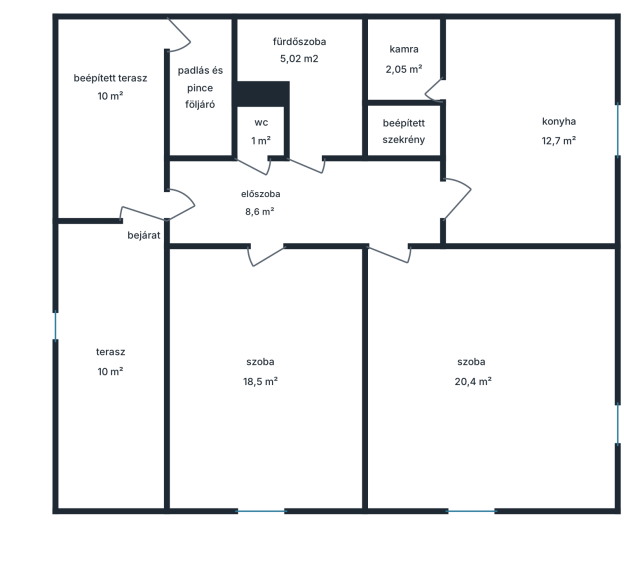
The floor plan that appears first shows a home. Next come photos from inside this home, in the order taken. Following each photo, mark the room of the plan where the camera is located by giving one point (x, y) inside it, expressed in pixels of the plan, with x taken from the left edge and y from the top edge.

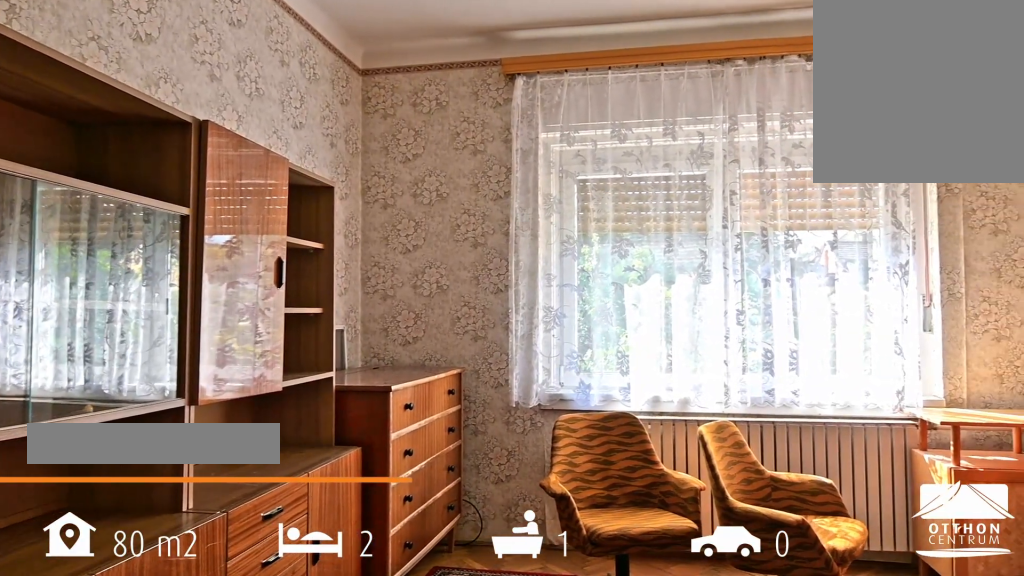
(268, 346)
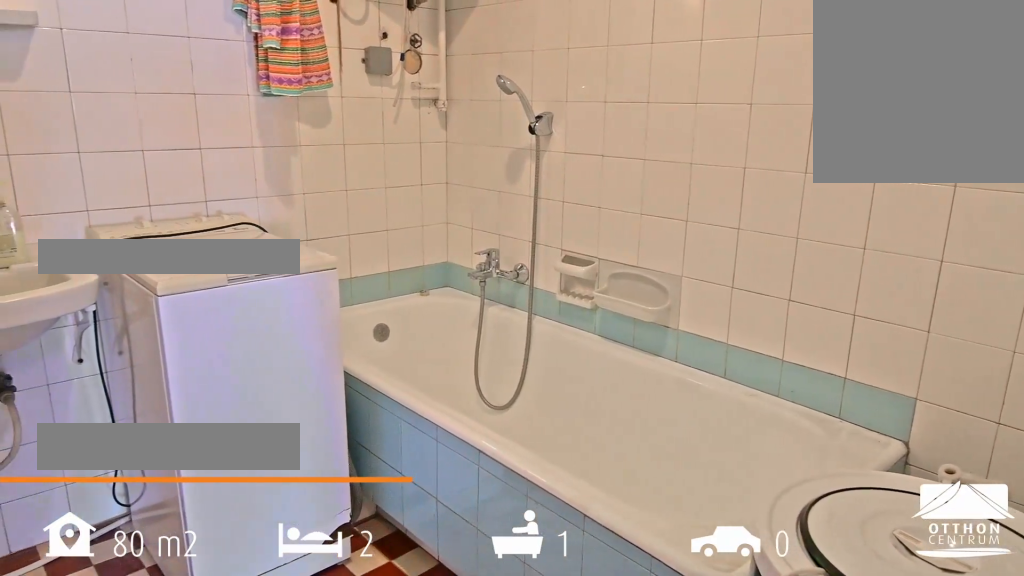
(326, 95)
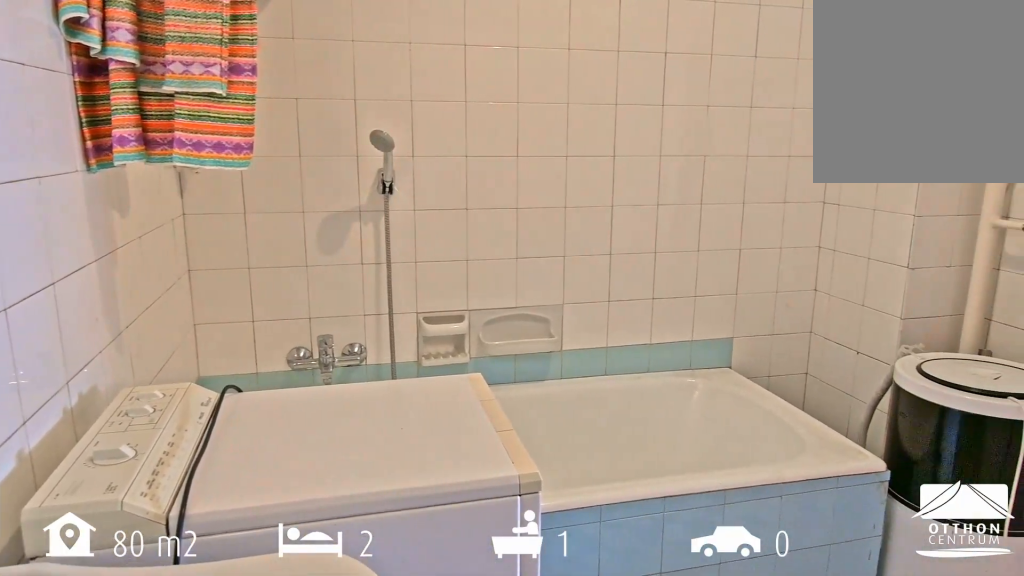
(326, 95)
